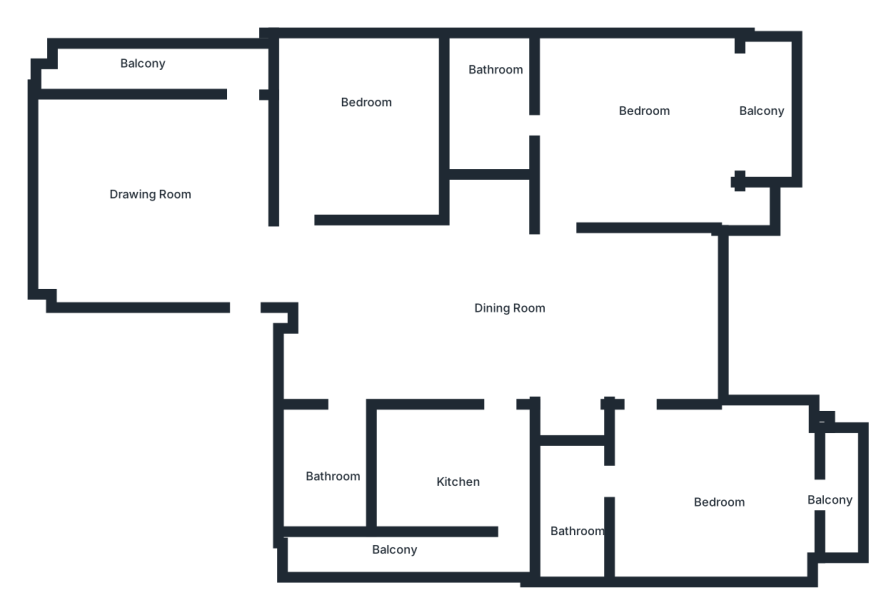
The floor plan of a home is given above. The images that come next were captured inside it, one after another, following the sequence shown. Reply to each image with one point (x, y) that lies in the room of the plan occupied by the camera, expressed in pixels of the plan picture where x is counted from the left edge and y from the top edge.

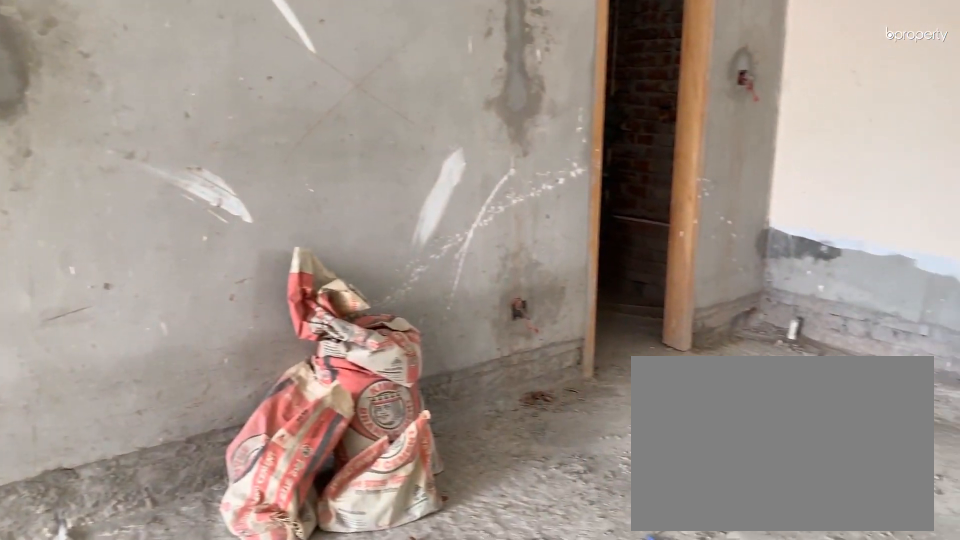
(432, 325)
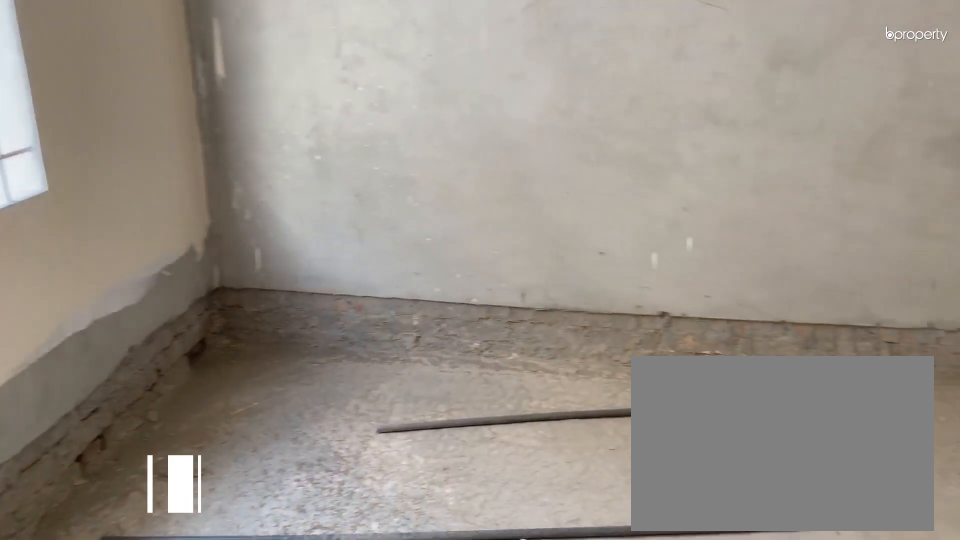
(365, 124)
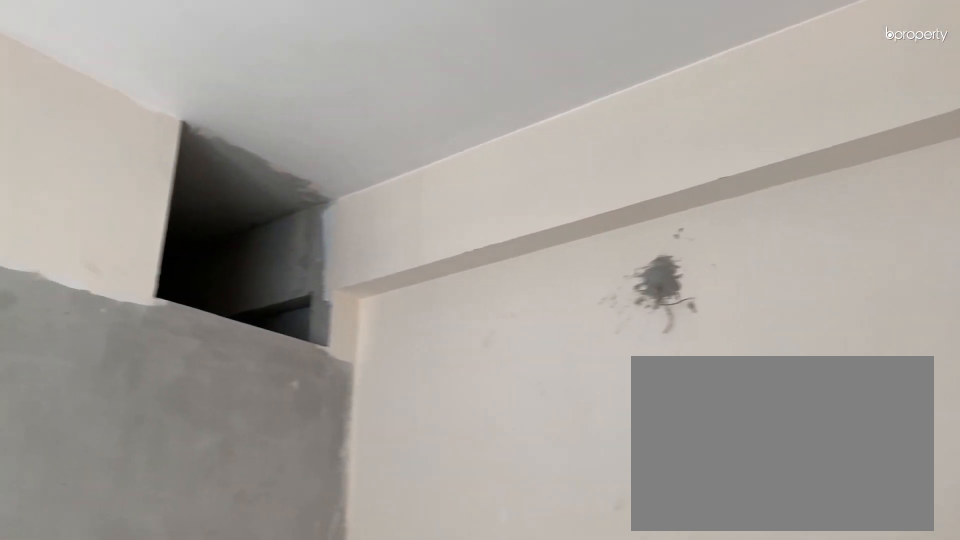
(365, 124)
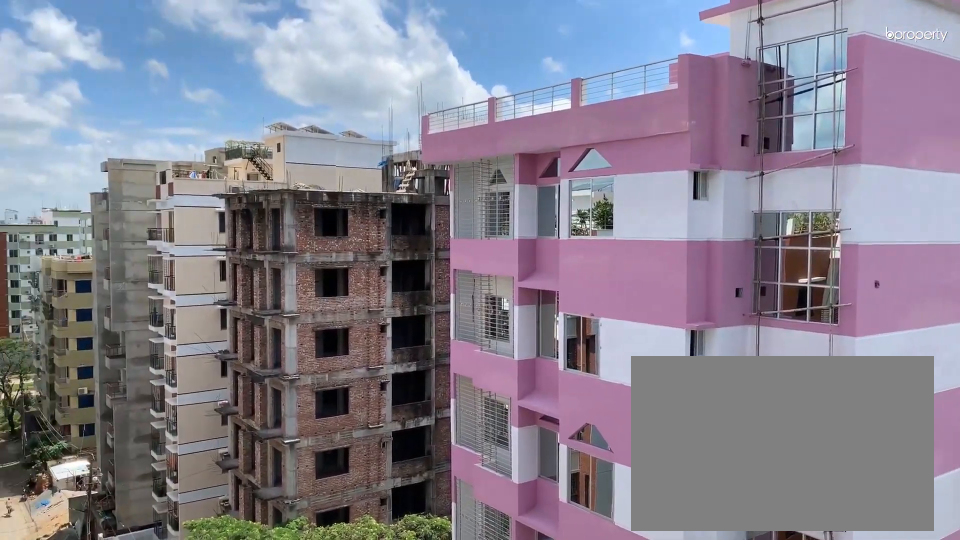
(841, 500)
